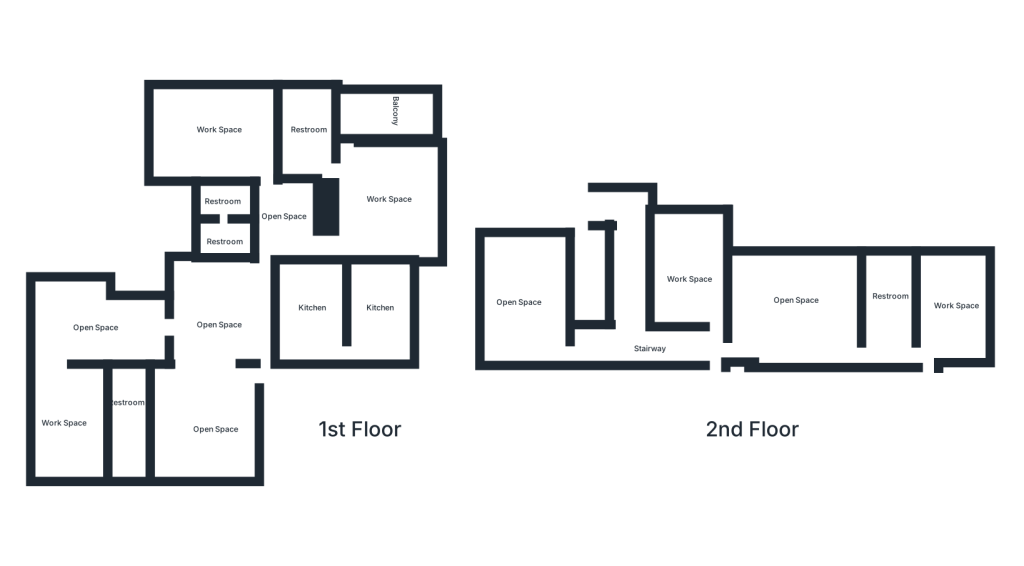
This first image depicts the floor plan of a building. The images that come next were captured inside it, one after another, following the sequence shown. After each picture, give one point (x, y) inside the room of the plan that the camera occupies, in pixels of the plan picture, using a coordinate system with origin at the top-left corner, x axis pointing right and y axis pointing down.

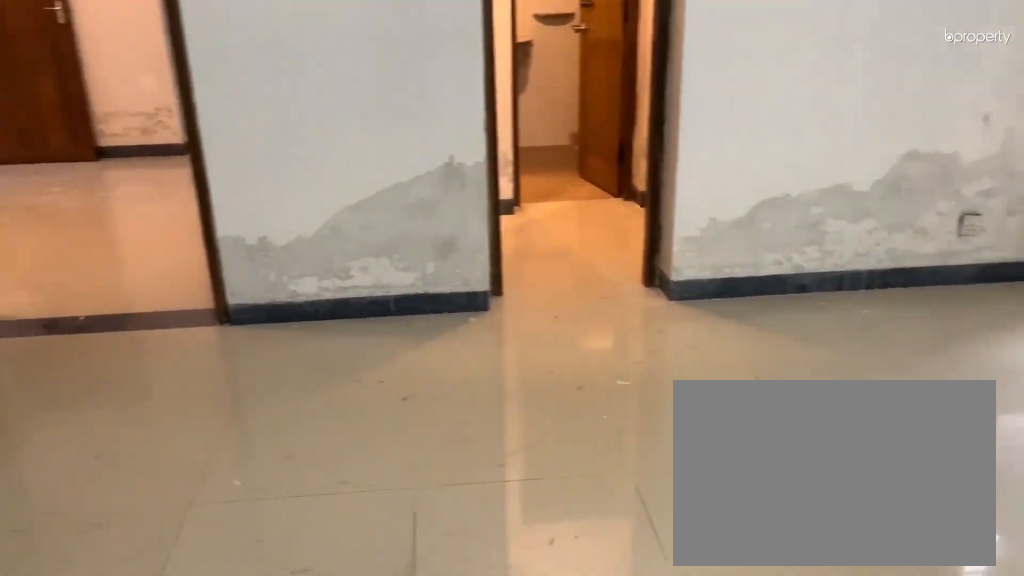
(219, 142)
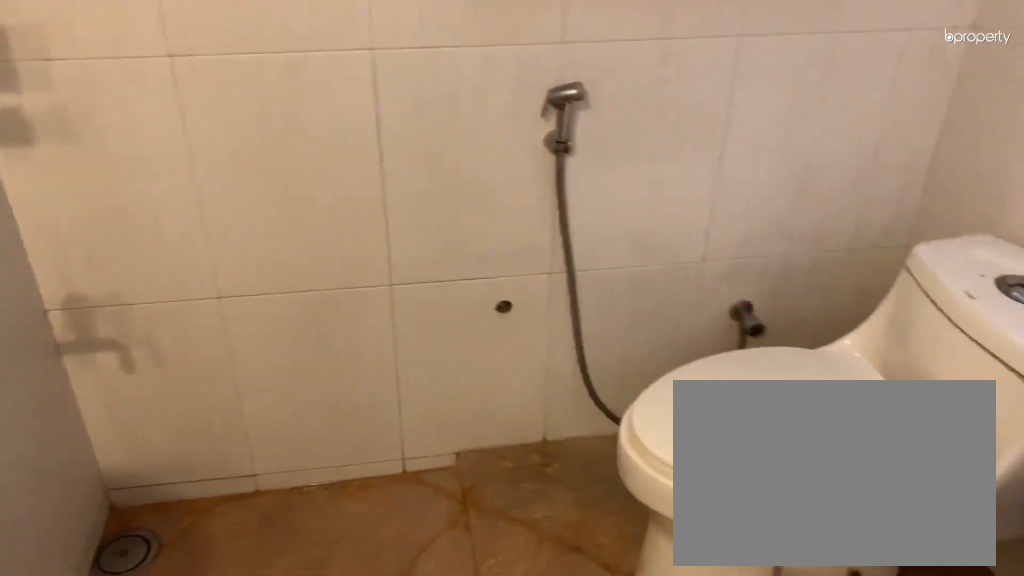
(221, 237)
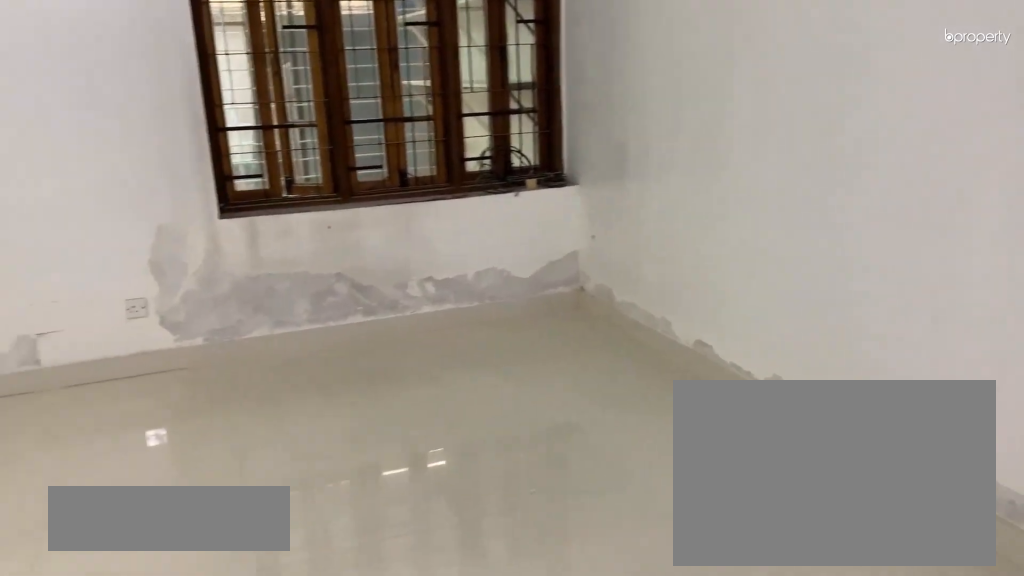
(383, 190)
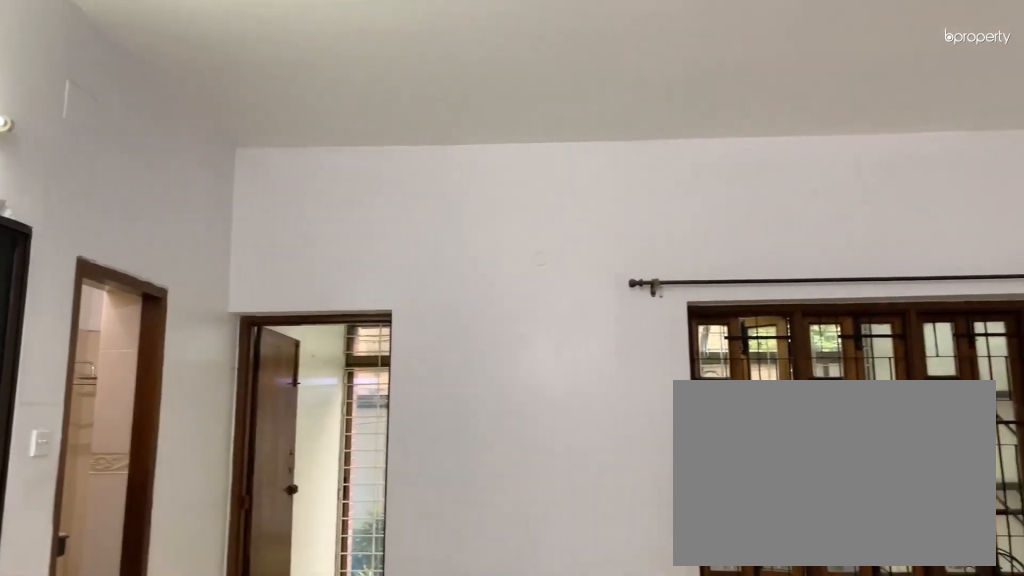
(383, 190)
